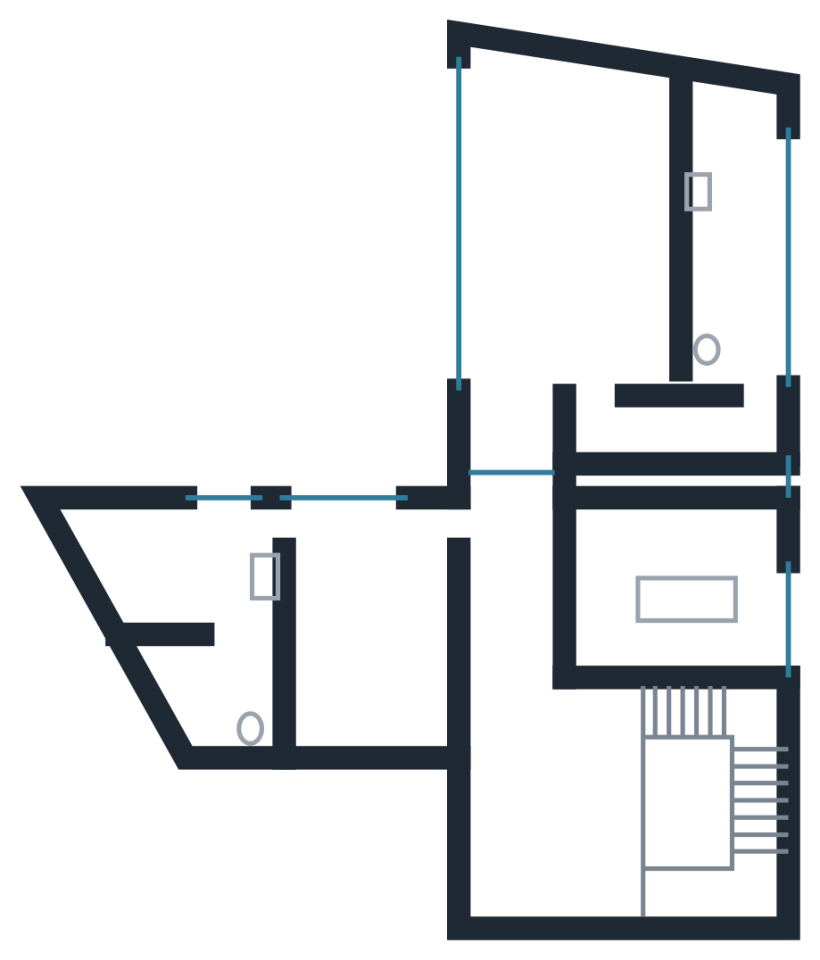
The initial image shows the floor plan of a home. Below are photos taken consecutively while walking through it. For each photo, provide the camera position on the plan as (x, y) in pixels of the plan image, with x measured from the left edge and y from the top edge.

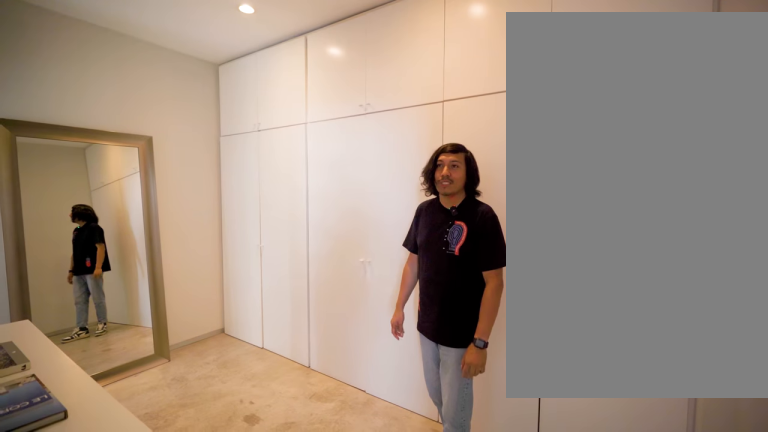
(598, 405)
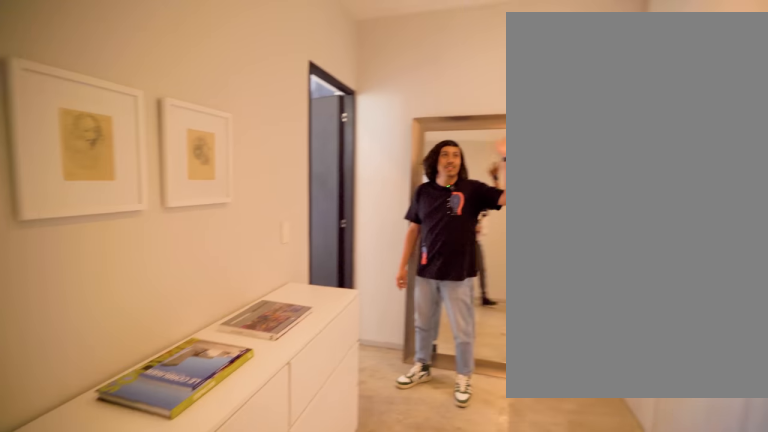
(614, 440)
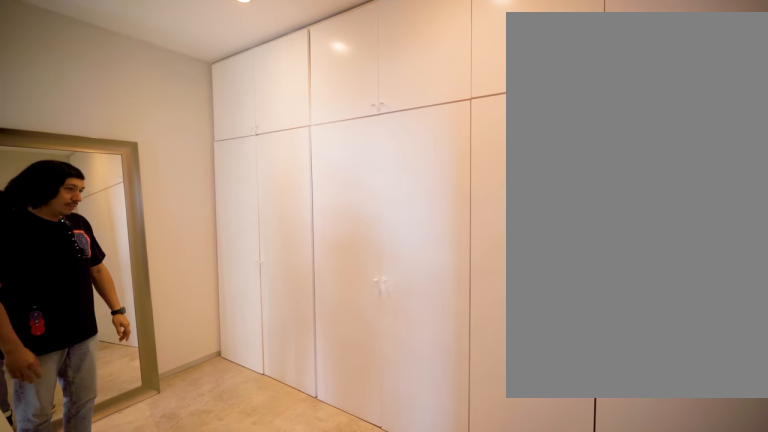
(614, 441)
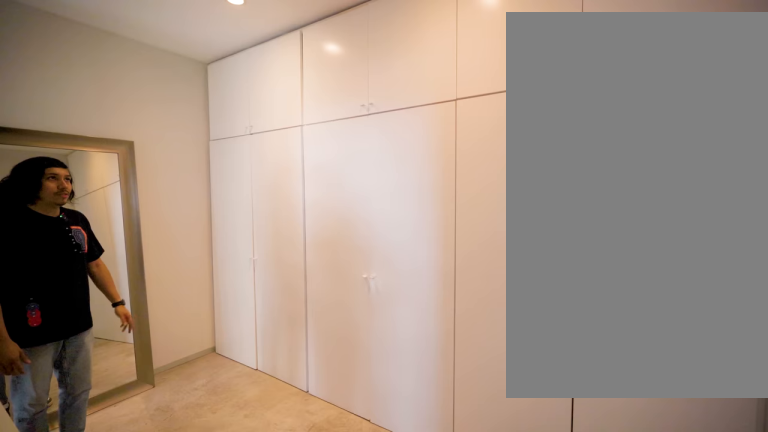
(614, 441)
